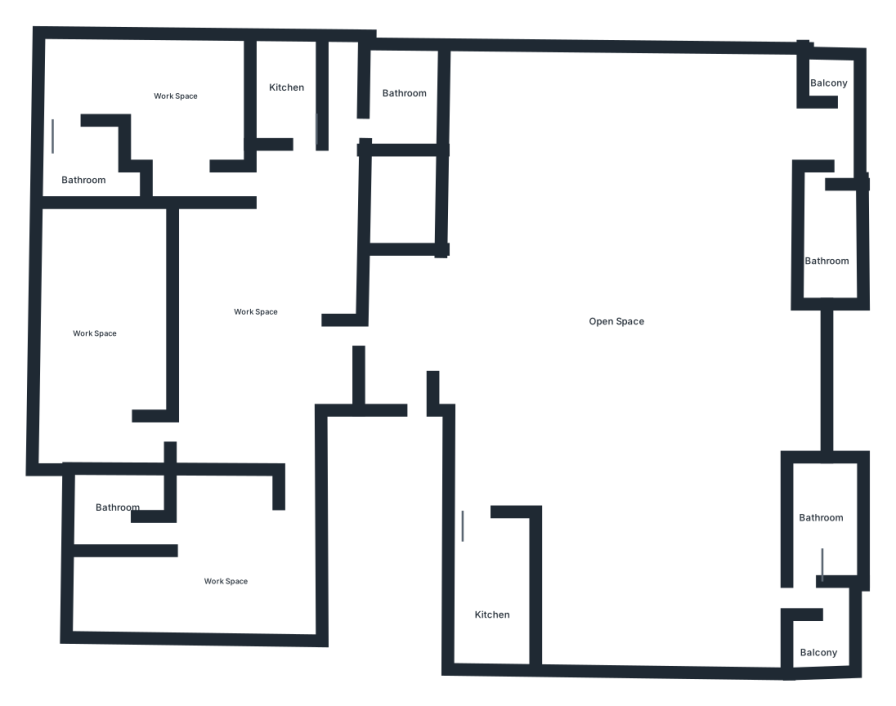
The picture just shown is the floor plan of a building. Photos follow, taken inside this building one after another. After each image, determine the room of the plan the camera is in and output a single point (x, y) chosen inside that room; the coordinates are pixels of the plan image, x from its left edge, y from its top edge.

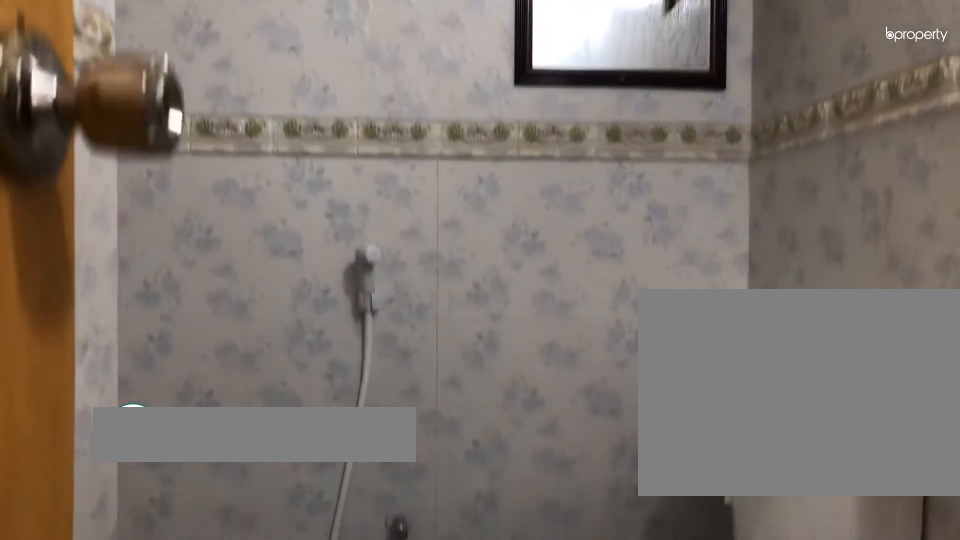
(93, 170)
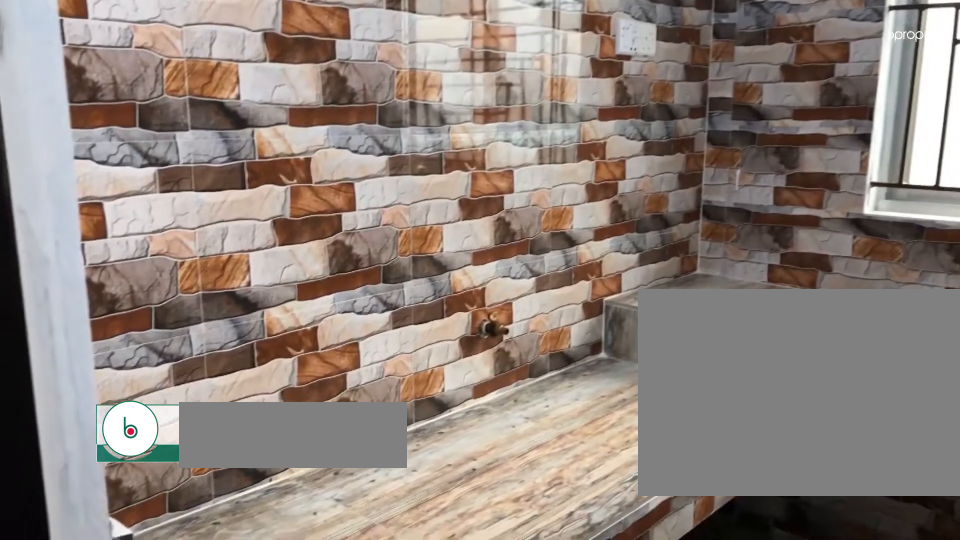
(289, 92)
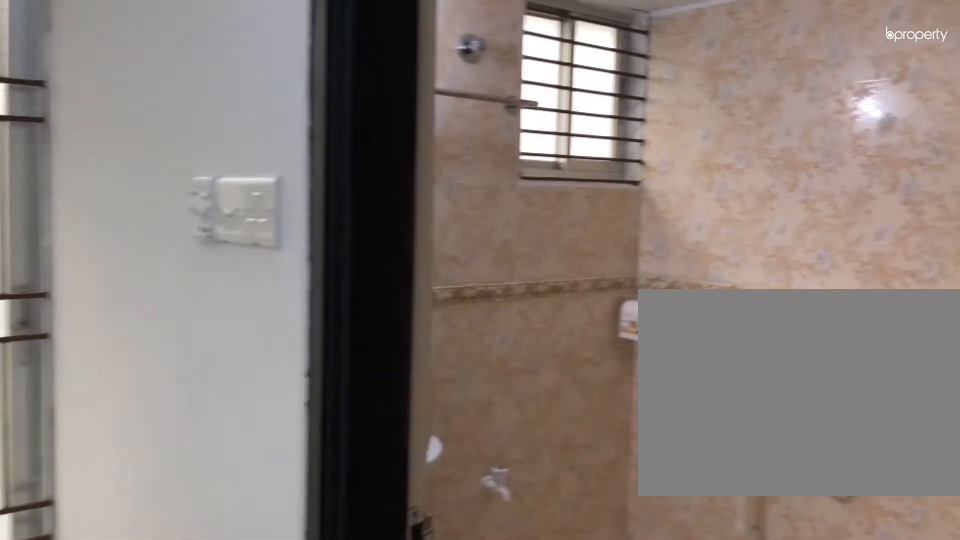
(403, 102)
